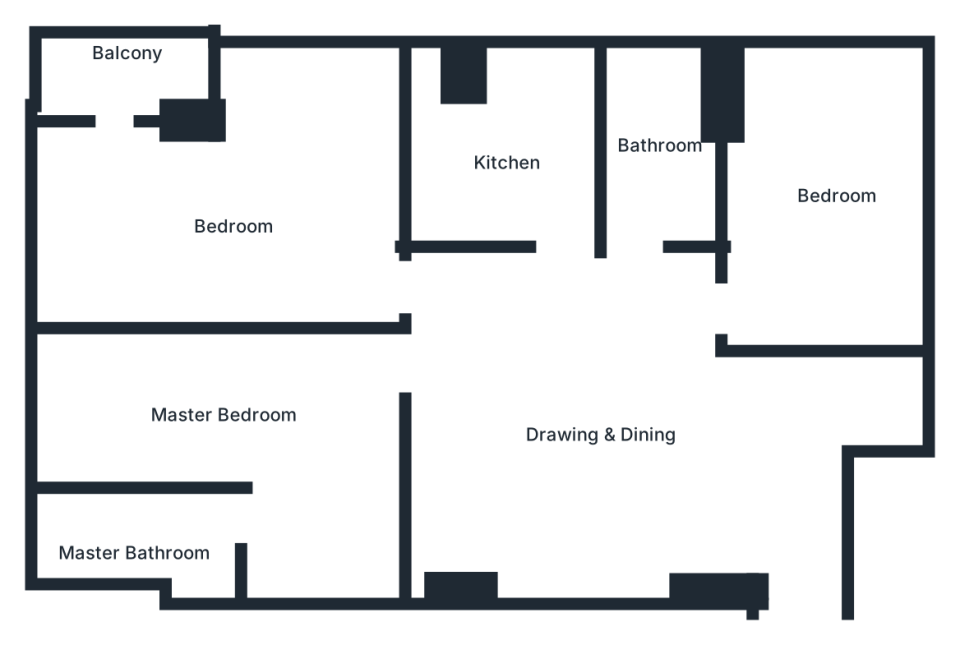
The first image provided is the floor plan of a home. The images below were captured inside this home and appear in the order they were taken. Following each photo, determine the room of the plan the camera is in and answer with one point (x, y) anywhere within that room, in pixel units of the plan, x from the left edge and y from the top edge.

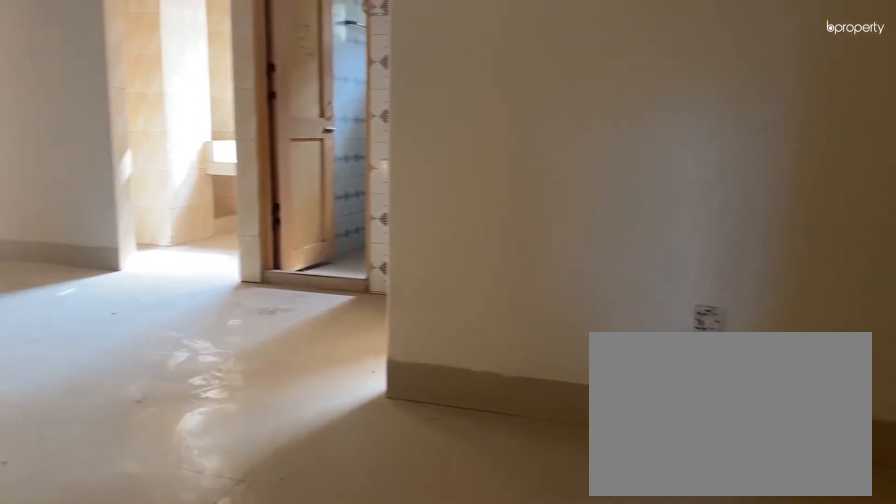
(790, 449)
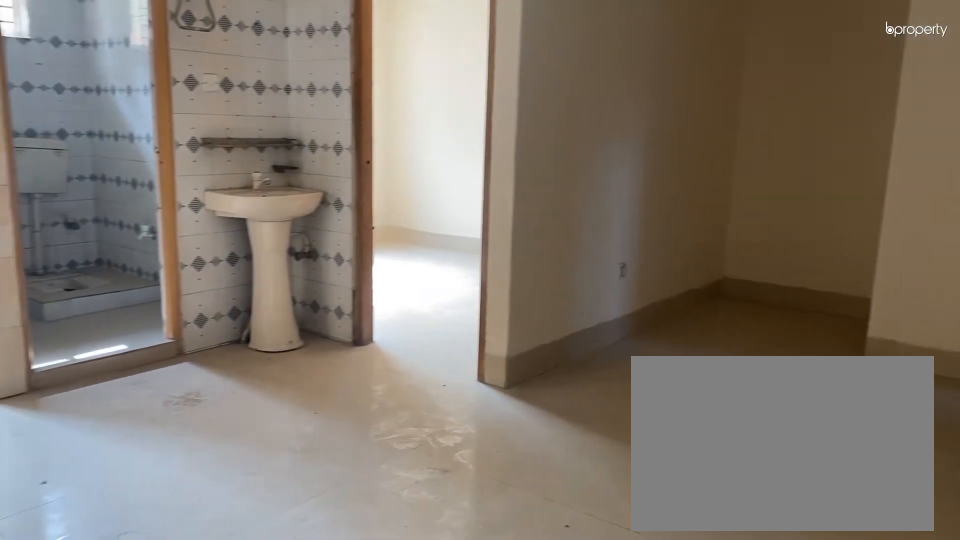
(573, 415)
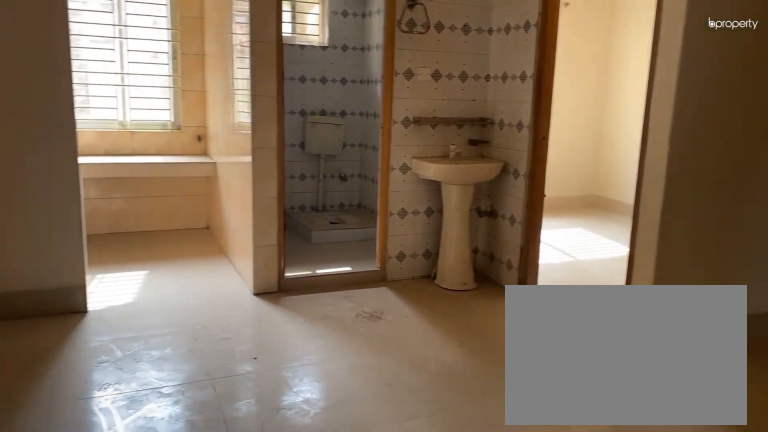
(573, 415)
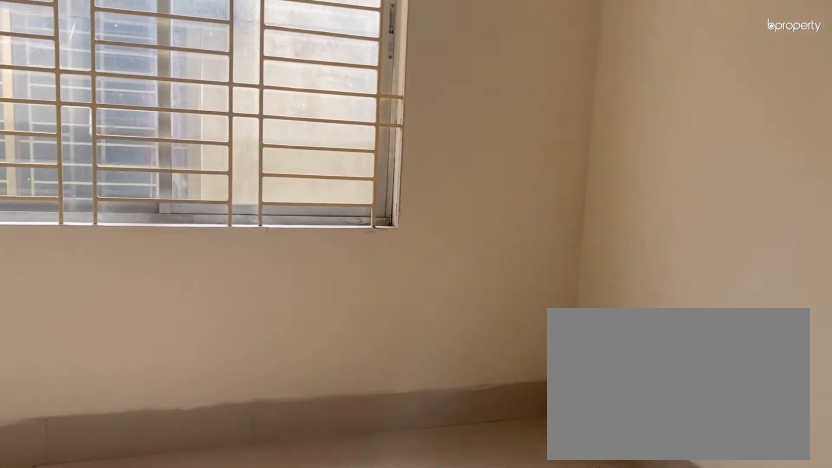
(830, 173)
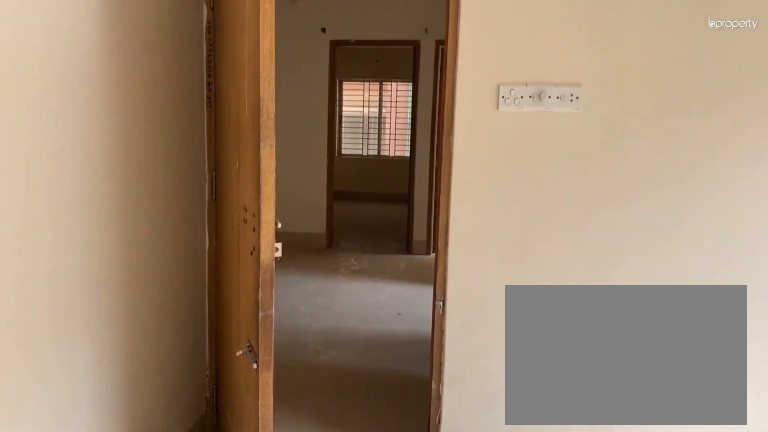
(830, 173)
